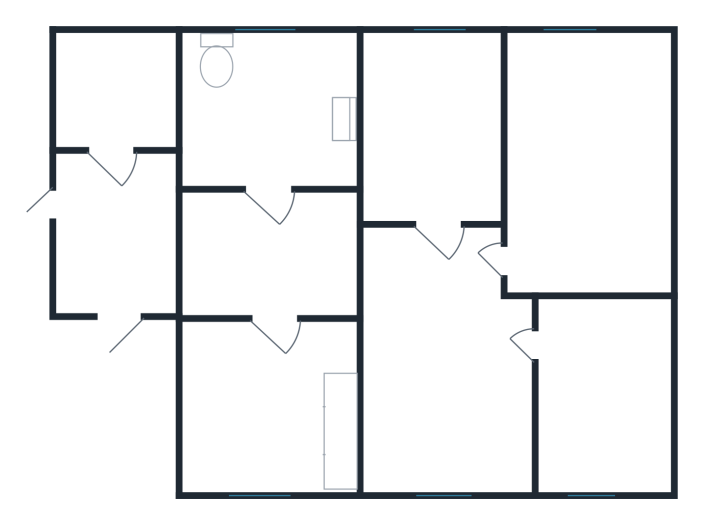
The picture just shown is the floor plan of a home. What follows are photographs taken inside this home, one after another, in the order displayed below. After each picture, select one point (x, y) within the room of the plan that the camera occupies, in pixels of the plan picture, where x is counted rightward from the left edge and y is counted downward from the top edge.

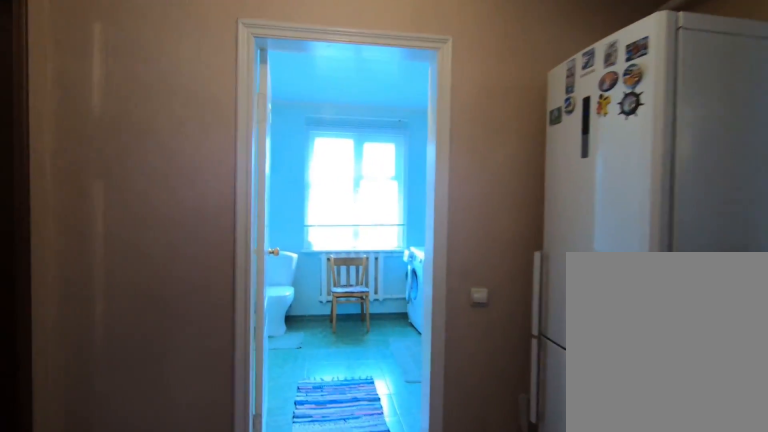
(277, 275)
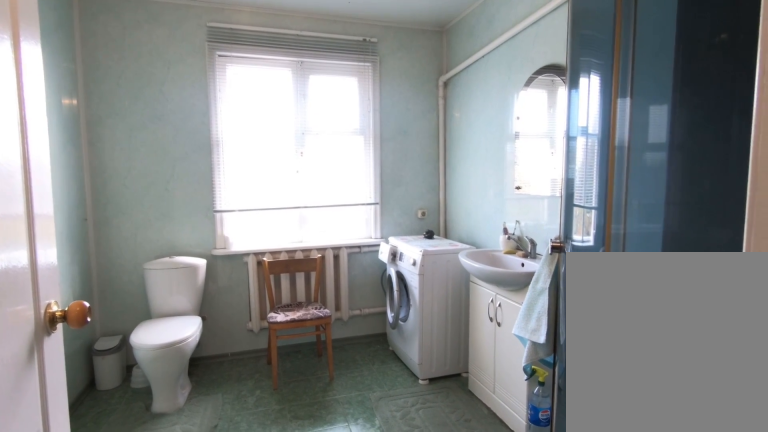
(271, 175)
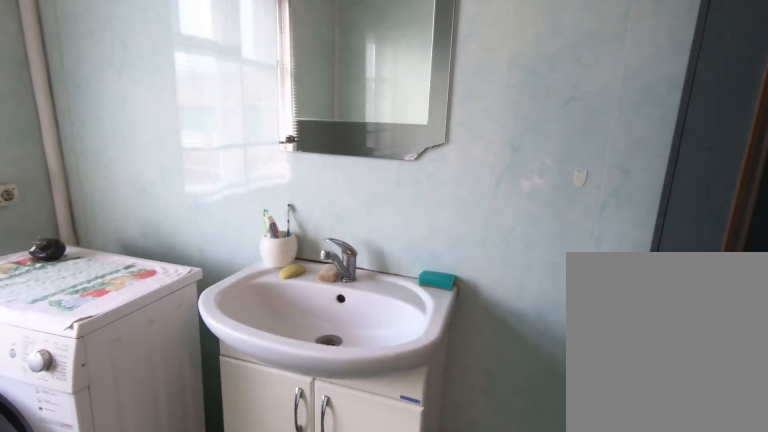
(271, 175)
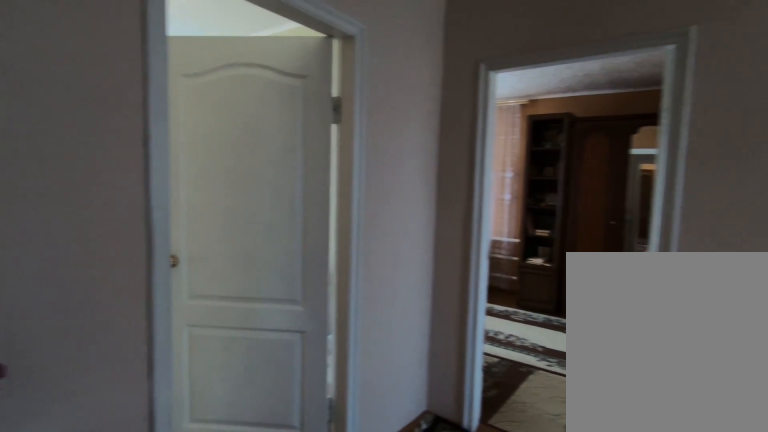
(401, 328)
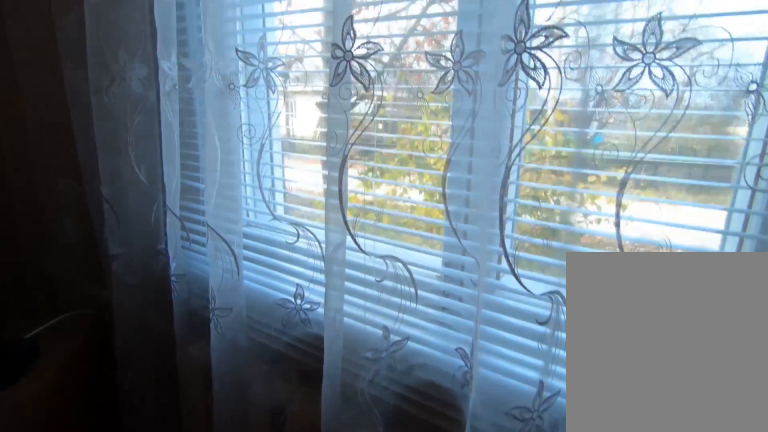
(442, 473)
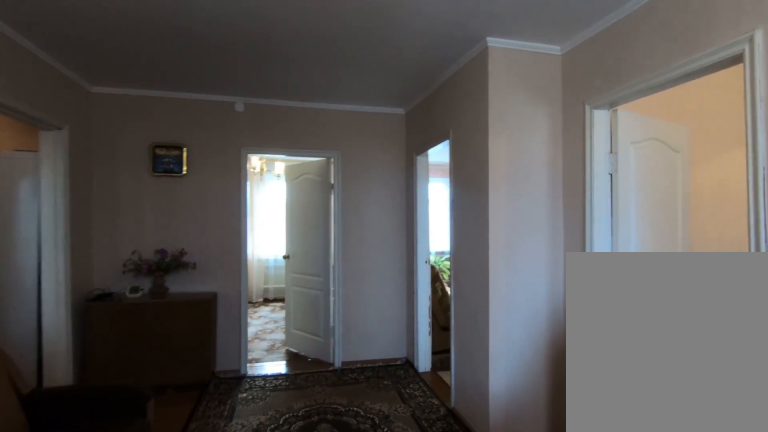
(442, 473)
